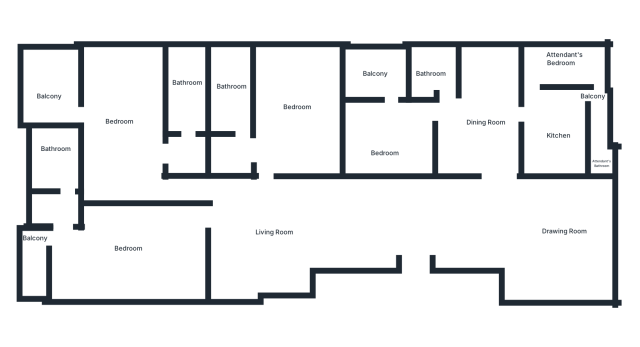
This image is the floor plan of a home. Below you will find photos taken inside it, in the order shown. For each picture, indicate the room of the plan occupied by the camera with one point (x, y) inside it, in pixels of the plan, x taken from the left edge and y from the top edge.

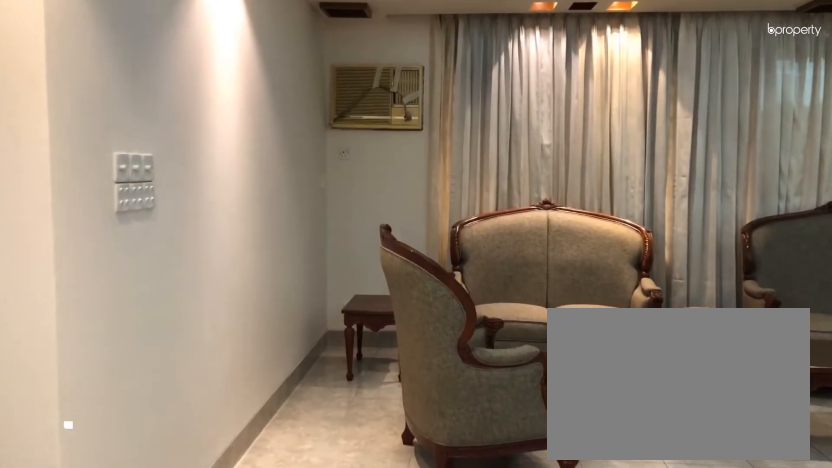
(551, 238)
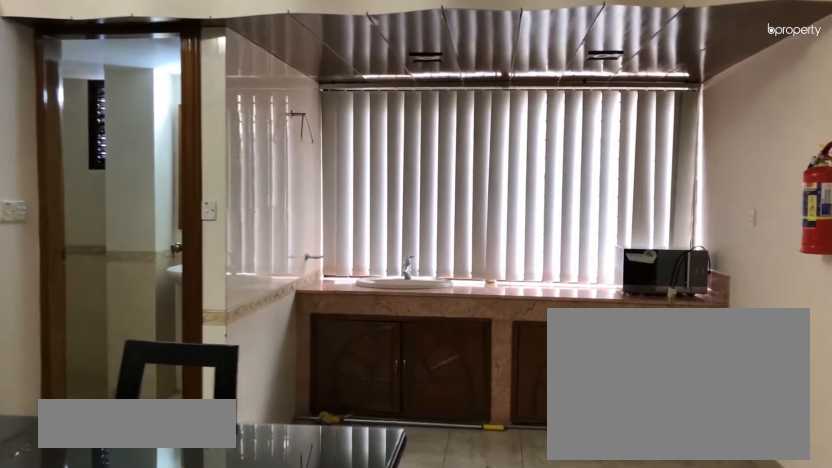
(484, 124)
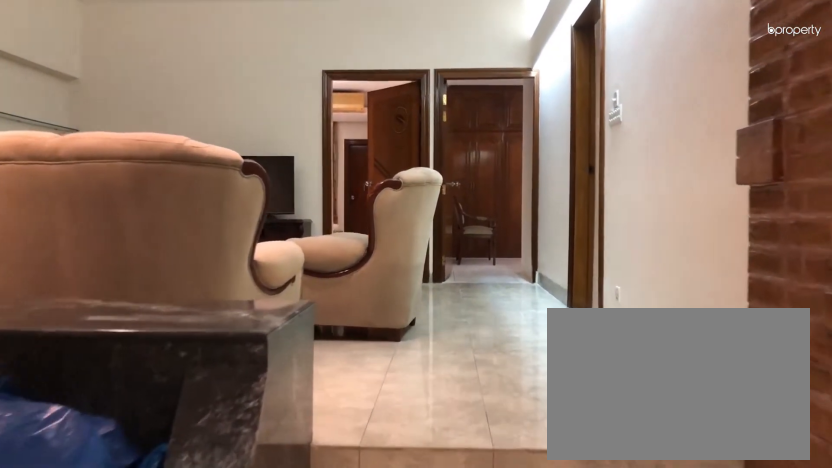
(354, 195)
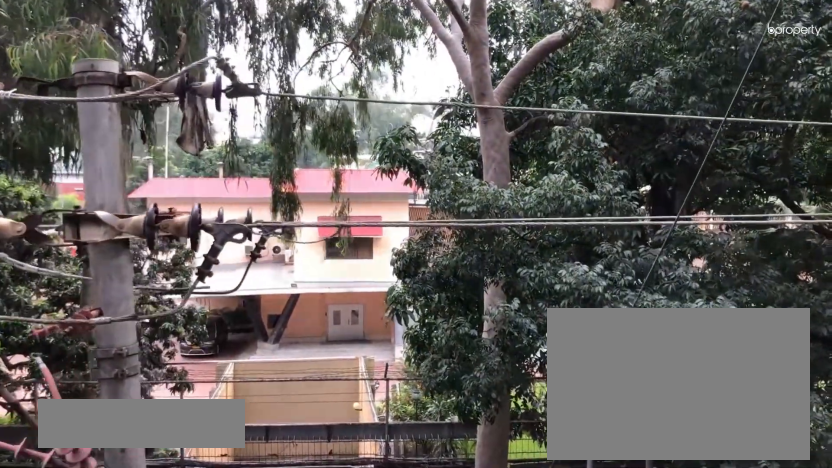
(50, 83)
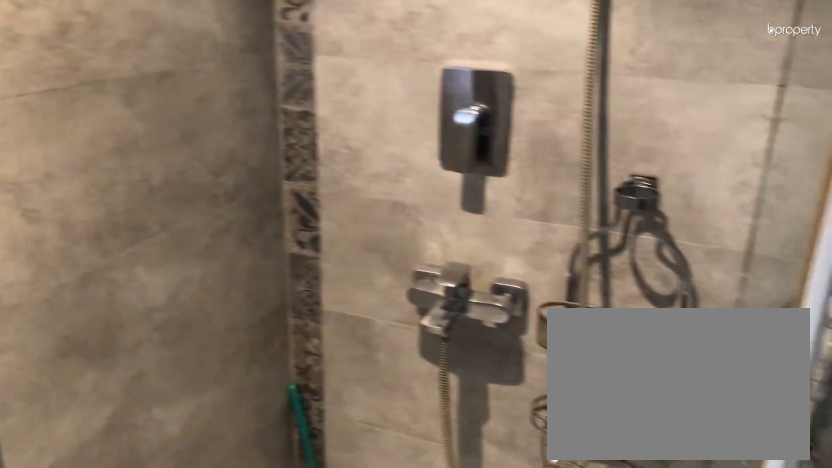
(186, 97)
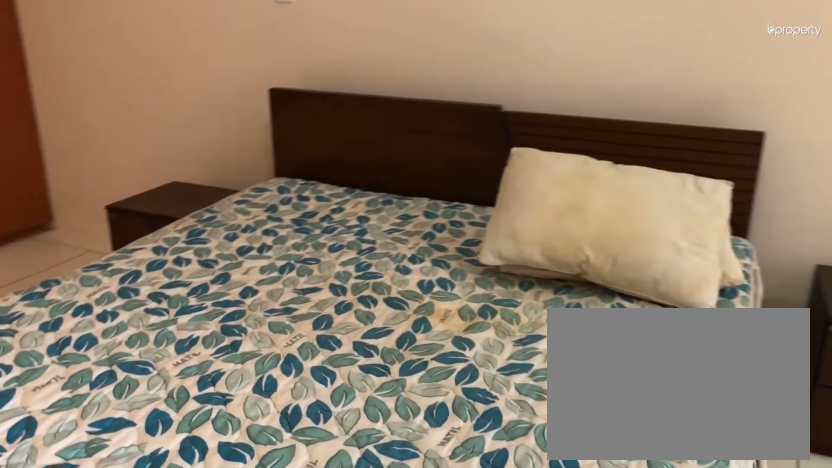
(130, 247)
